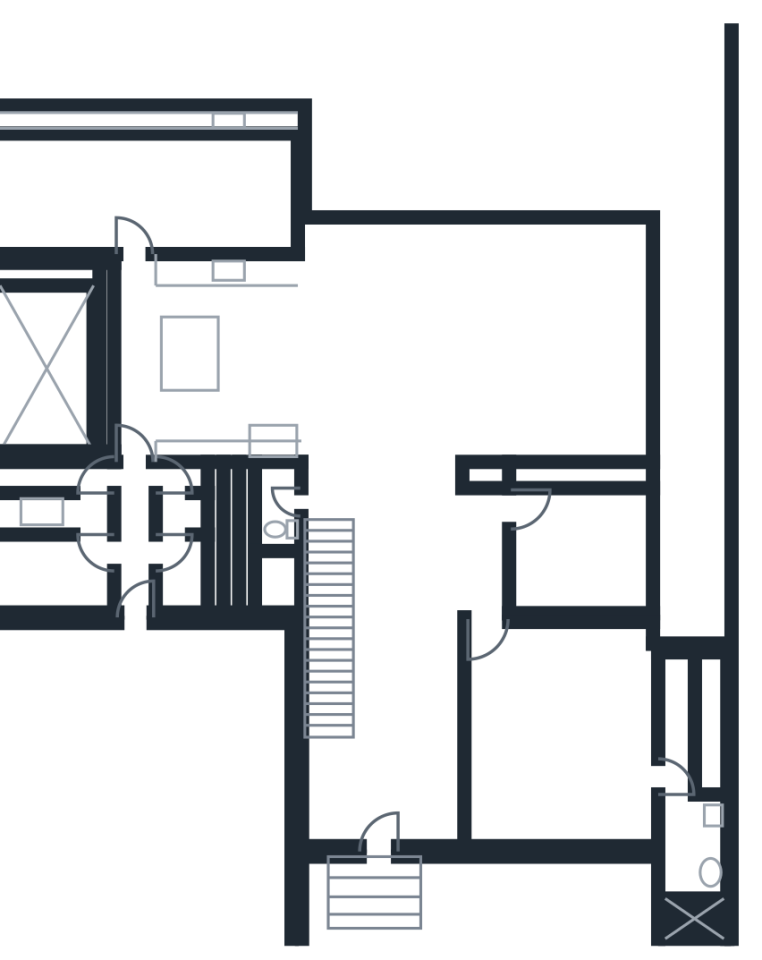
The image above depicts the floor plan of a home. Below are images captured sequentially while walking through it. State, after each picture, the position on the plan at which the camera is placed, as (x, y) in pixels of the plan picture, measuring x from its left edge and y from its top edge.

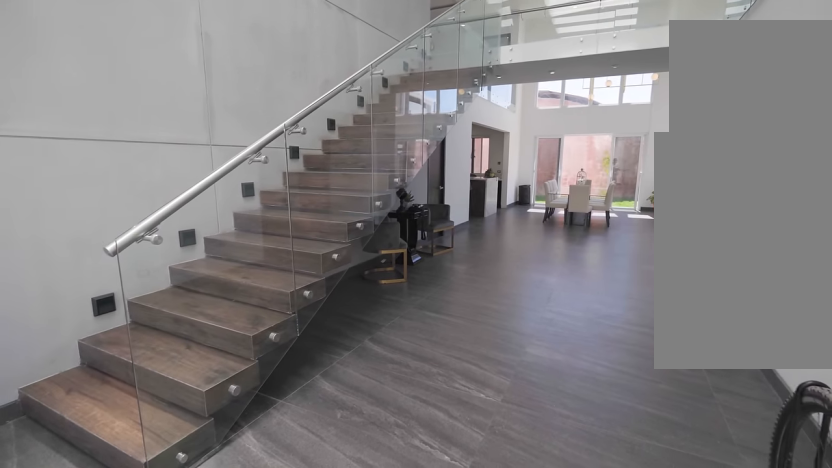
(418, 792)
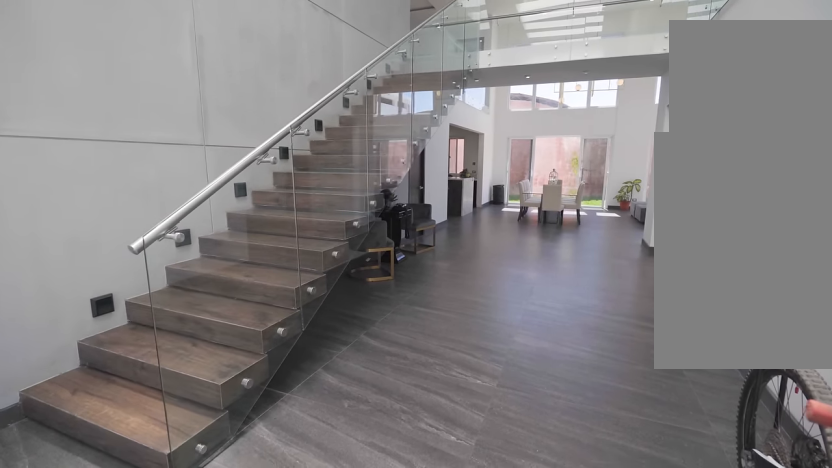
(418, 792)
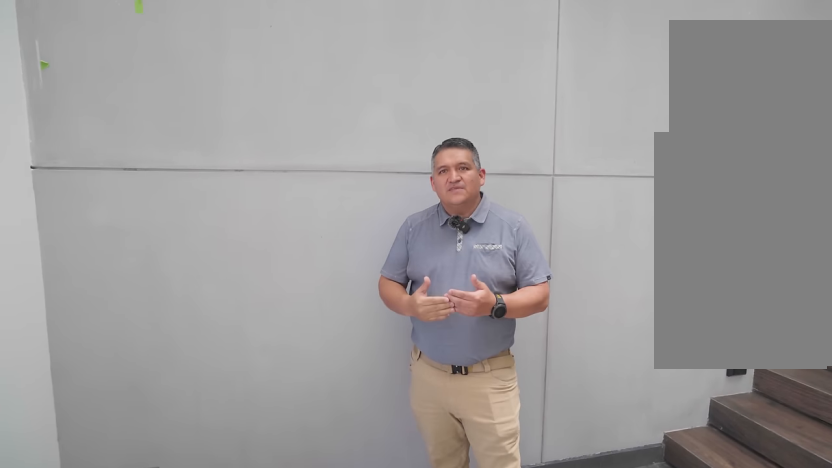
(372, 805)
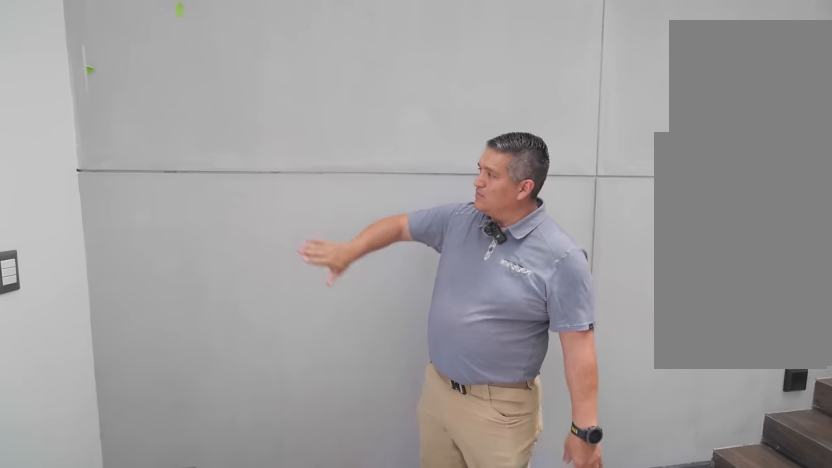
(372, 805)
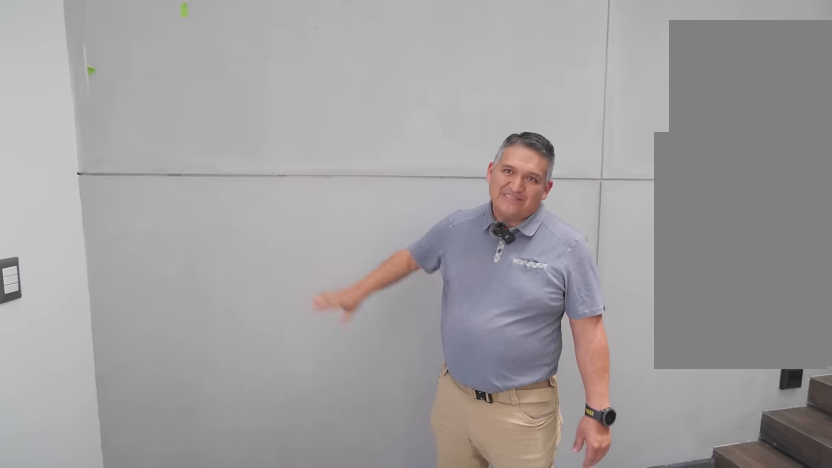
(372, 805)
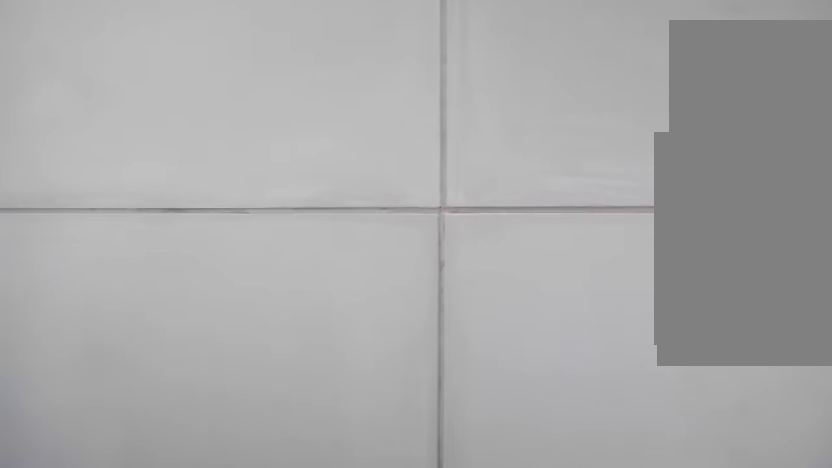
(350, 789)
